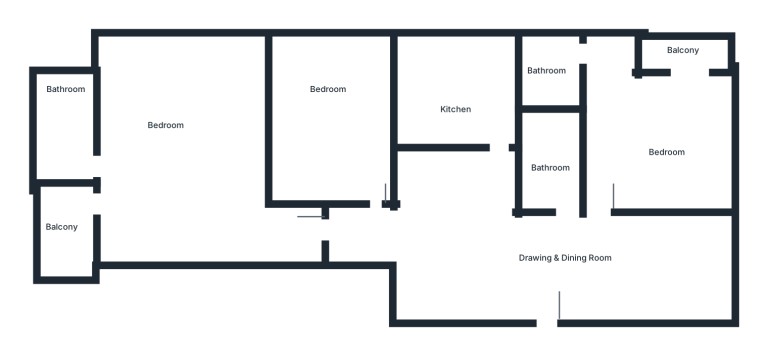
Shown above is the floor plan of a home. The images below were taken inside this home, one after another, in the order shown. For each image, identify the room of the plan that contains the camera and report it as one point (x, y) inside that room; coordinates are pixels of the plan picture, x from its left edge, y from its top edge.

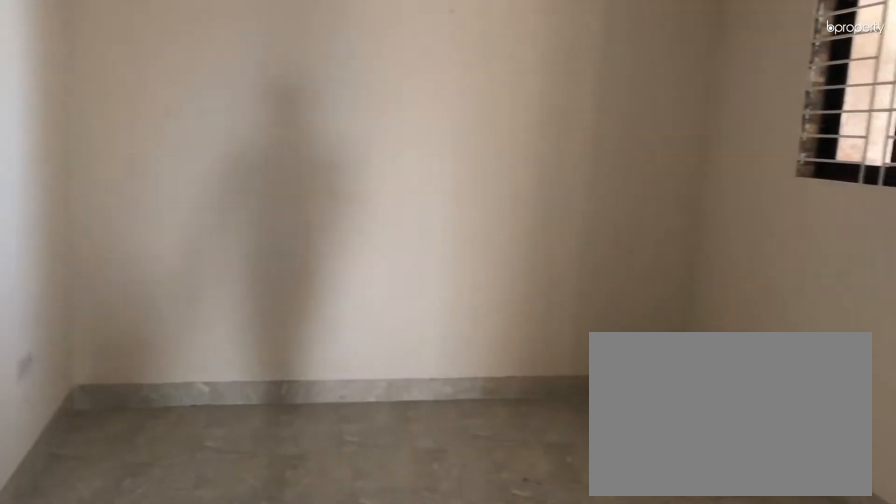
(545, 262)
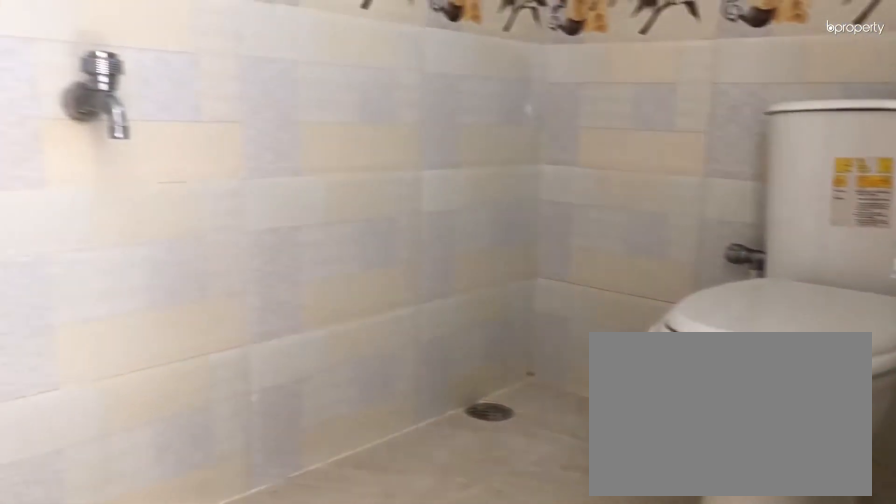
(62, 127)
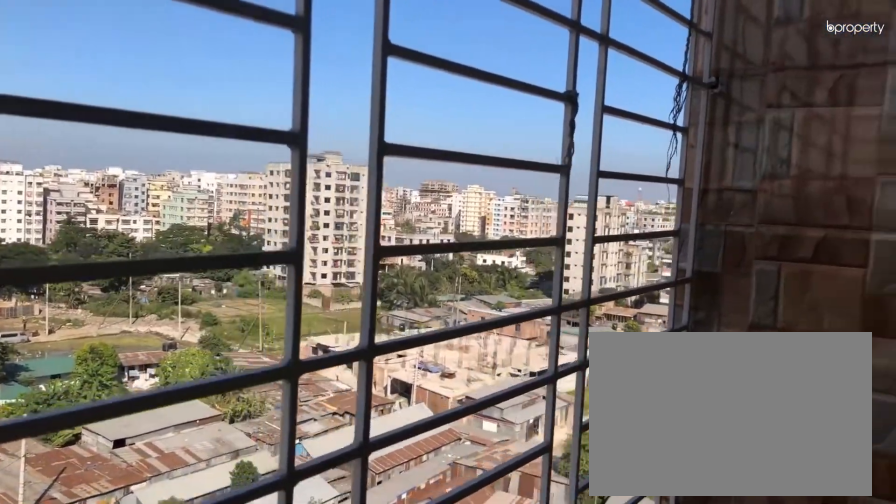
(686, 58)
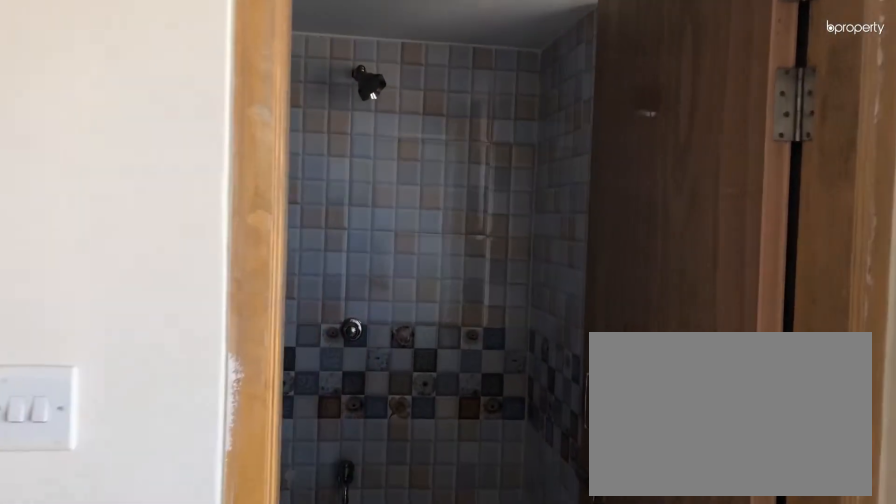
(550, 80)
